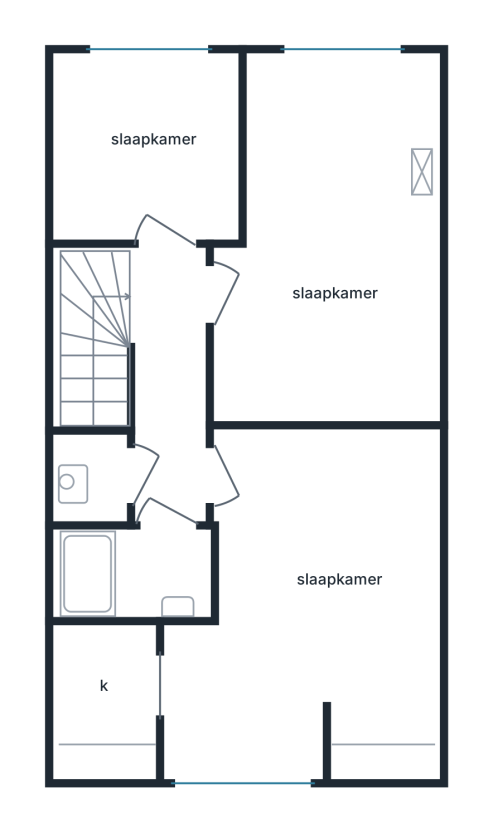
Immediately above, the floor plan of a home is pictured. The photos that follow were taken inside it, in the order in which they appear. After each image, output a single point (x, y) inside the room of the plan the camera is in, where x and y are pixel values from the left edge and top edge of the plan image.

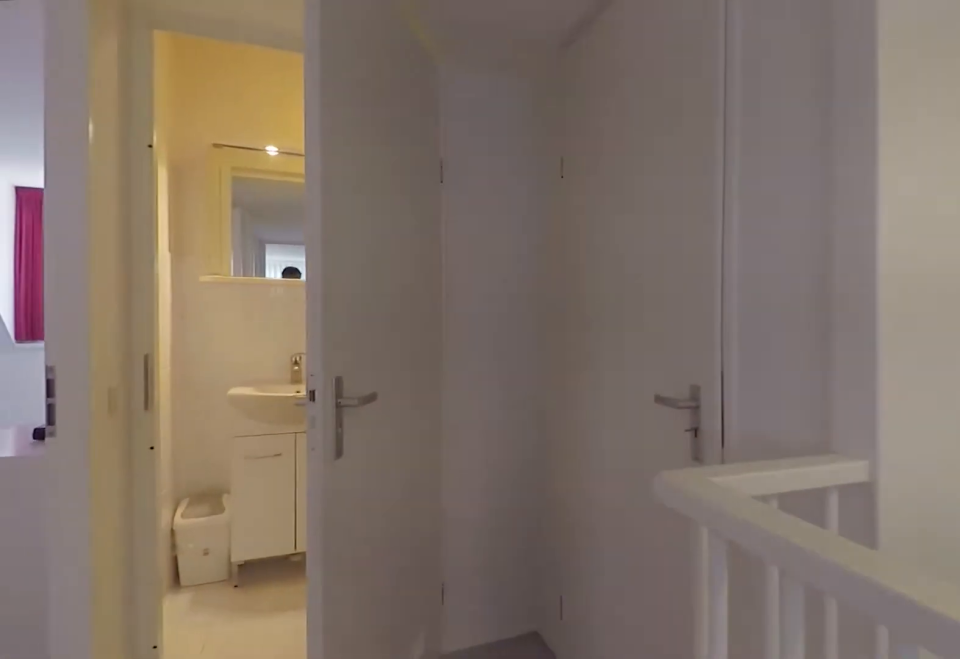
(169, 386)
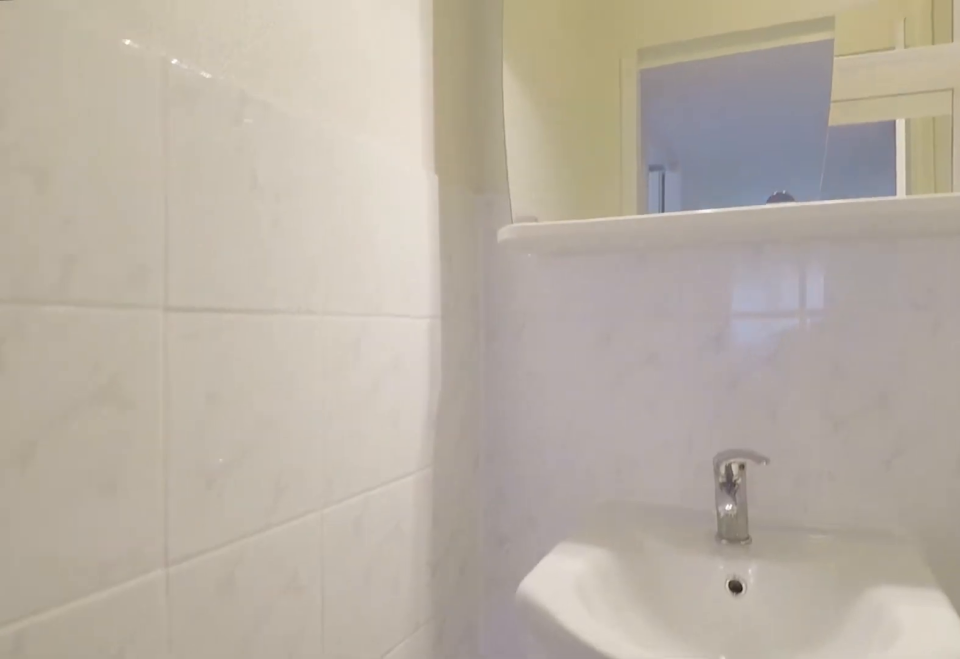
(131, 573)
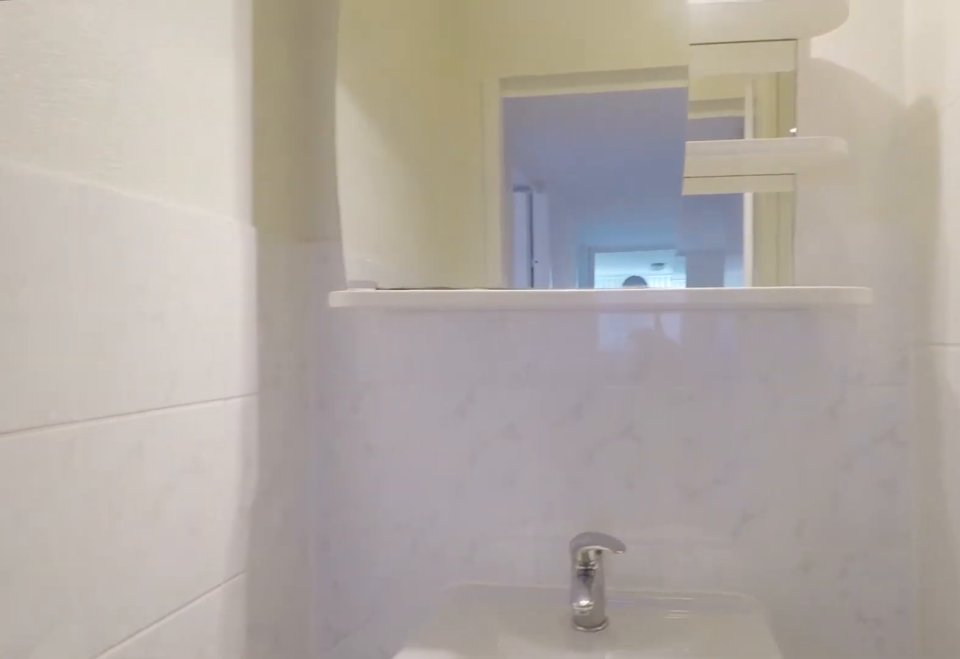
(131, 573)
